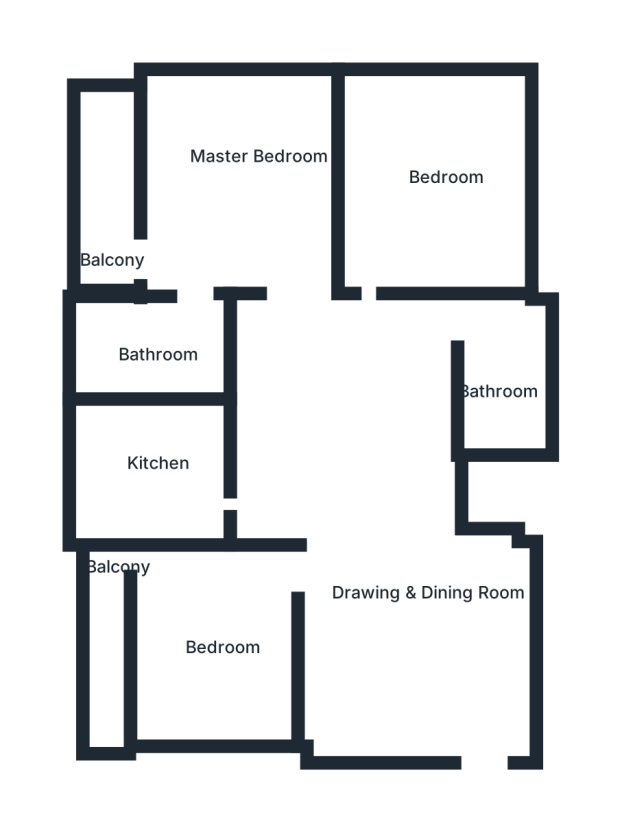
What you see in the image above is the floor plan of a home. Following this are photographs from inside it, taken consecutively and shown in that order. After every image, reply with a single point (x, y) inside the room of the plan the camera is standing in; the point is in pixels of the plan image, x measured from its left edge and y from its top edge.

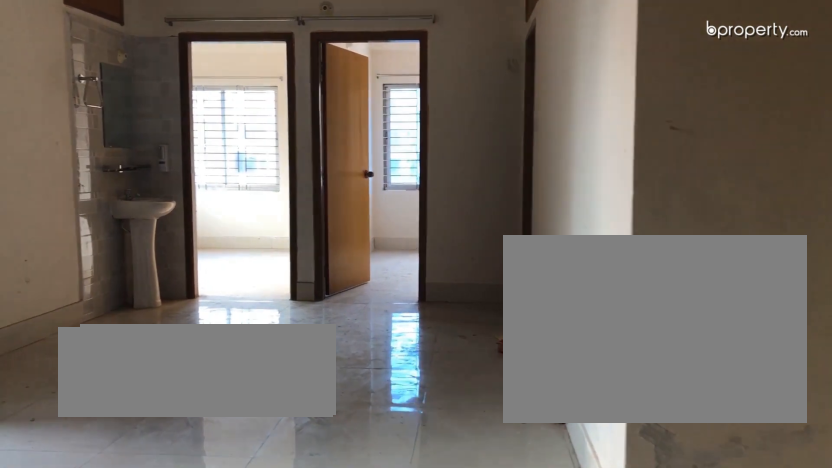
(415, 629)
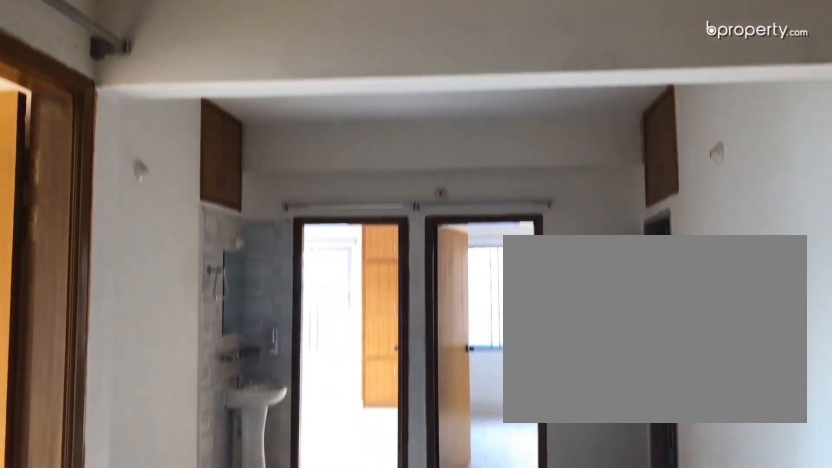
(410, 623)
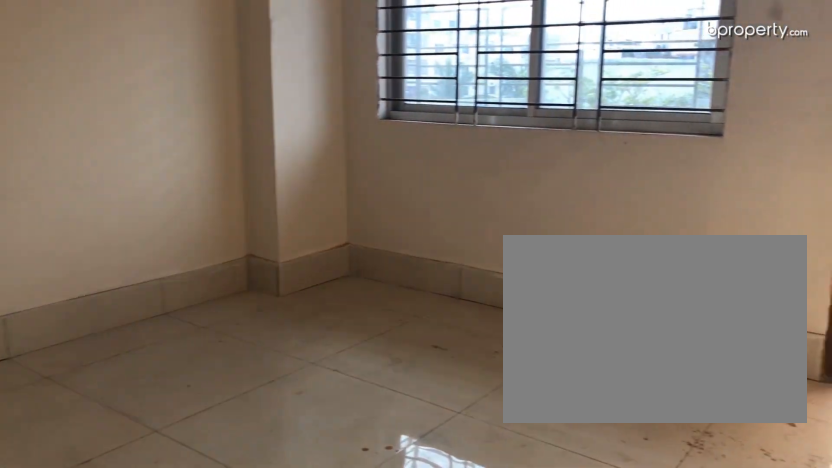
(228, 642)
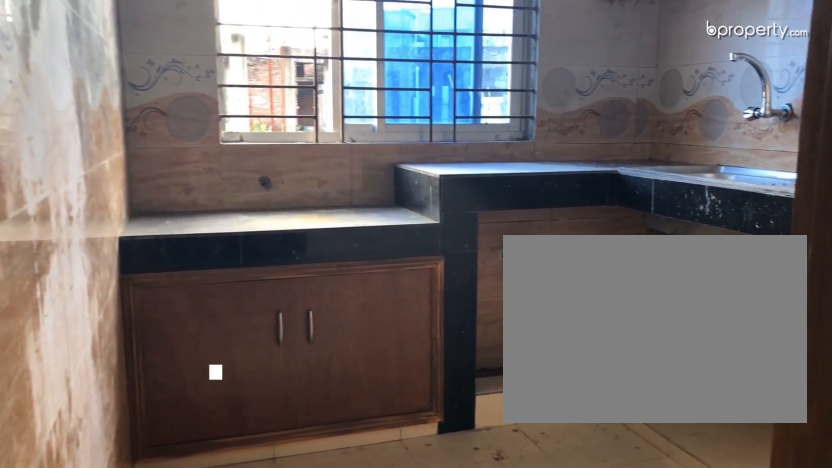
(154, 461)
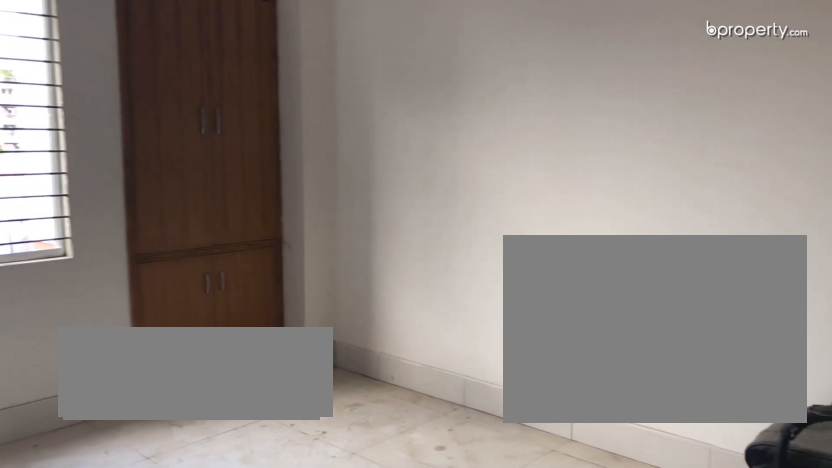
(432, 188)
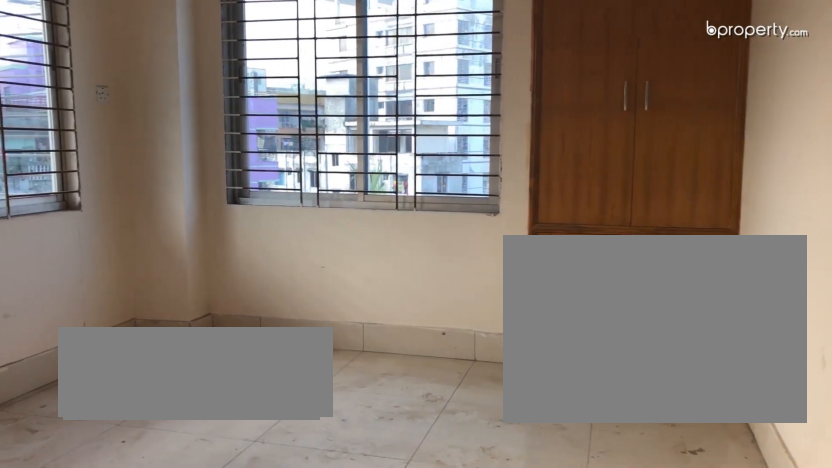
(235, 193)
